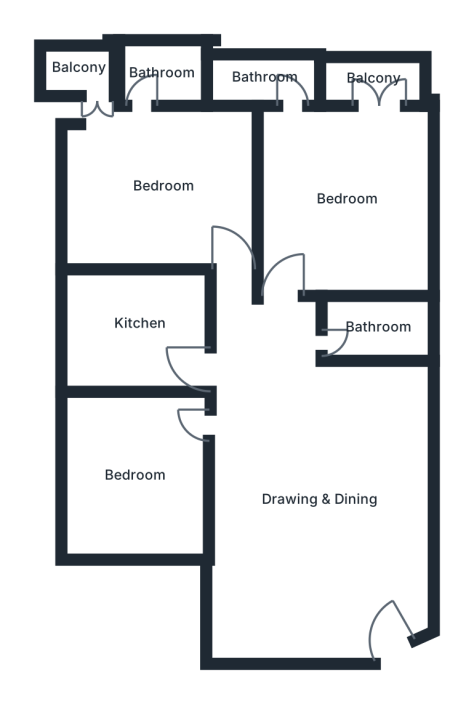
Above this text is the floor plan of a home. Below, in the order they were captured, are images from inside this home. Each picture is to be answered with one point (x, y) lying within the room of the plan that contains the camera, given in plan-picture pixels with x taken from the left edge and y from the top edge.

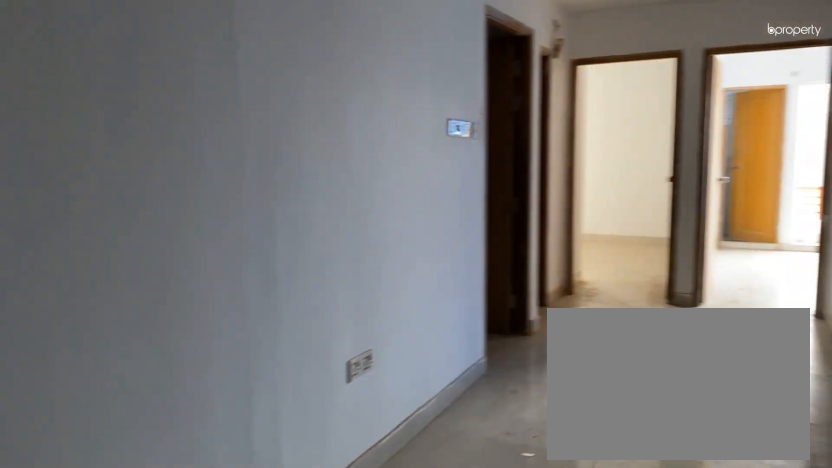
(327, 507)
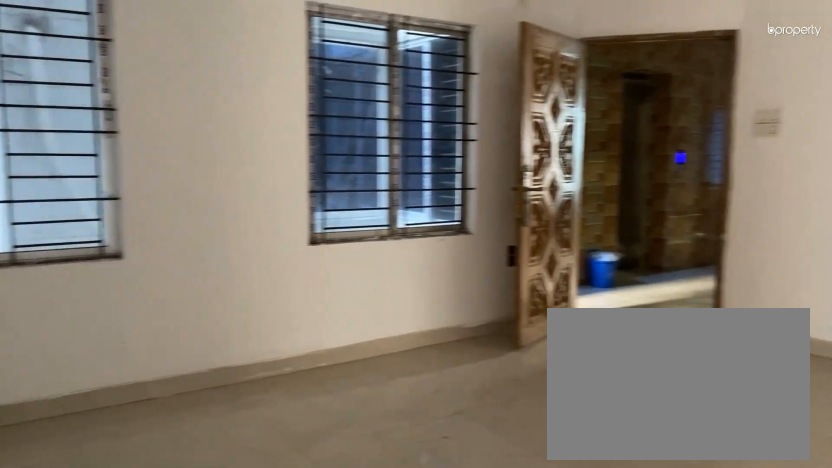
(327, 507)
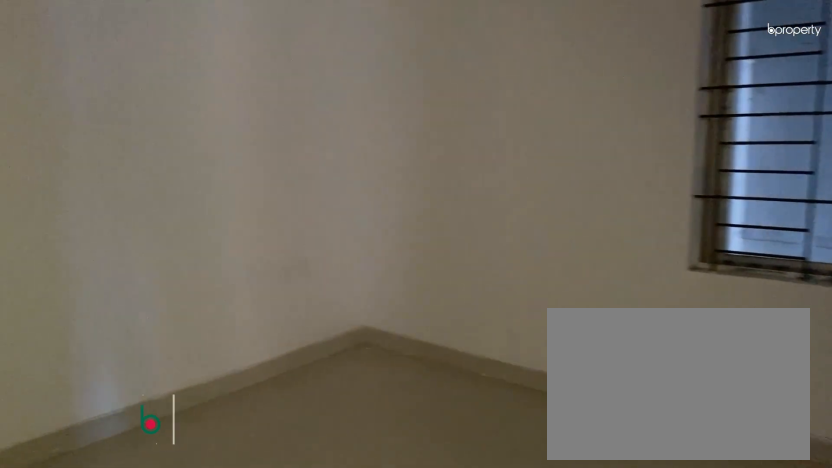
(137, 480)
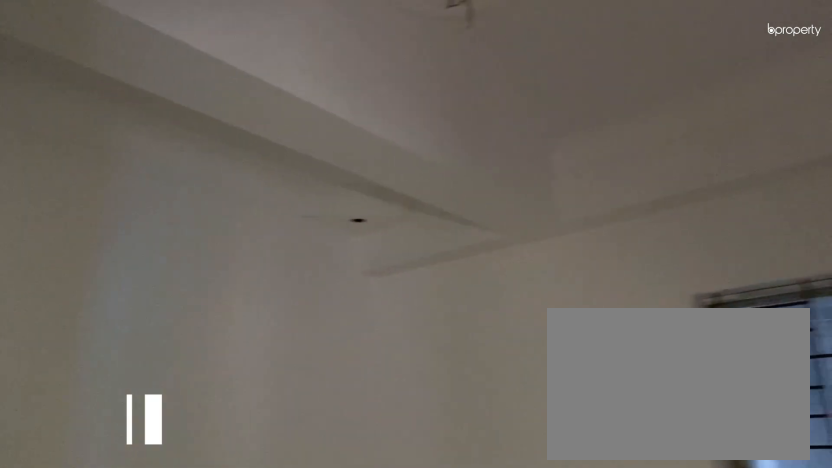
(137, 480)
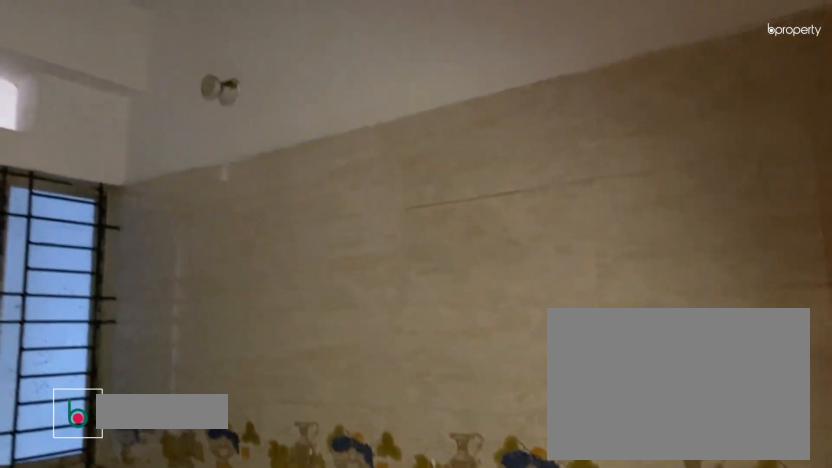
(147, 328)
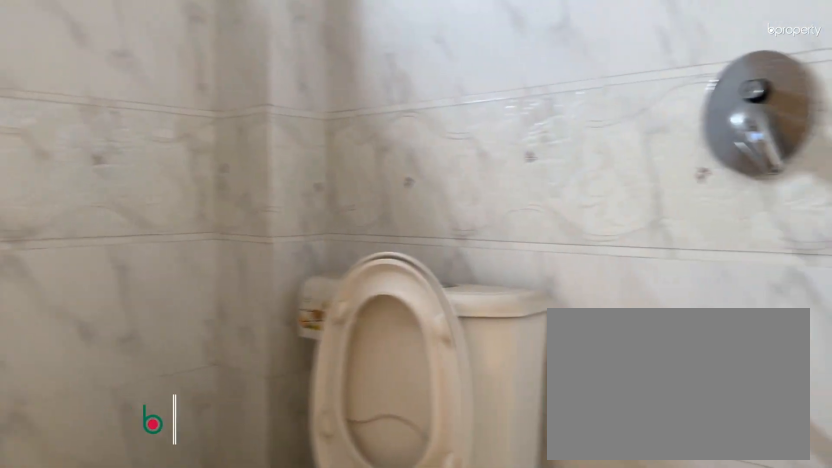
(165, 77)
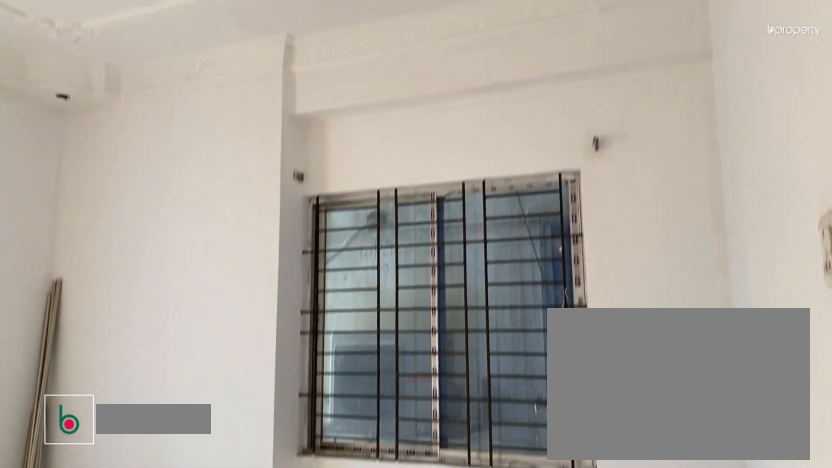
(352, 198)
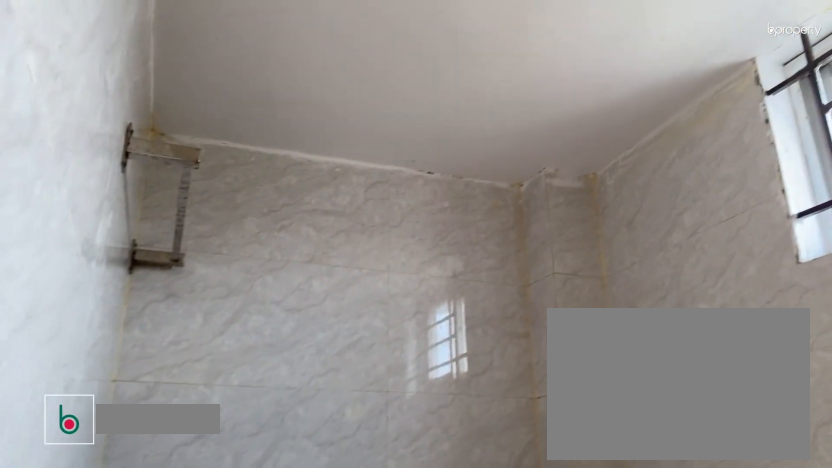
(270, 79)
